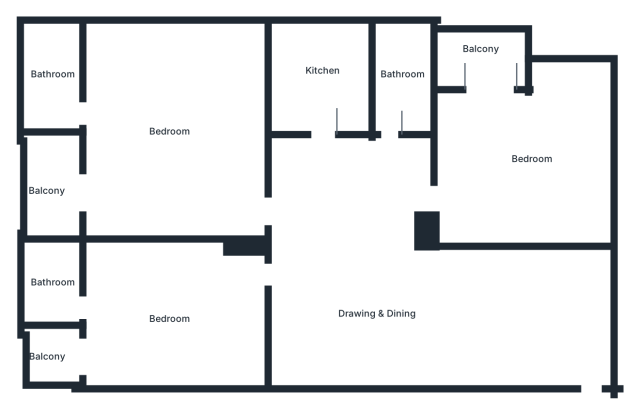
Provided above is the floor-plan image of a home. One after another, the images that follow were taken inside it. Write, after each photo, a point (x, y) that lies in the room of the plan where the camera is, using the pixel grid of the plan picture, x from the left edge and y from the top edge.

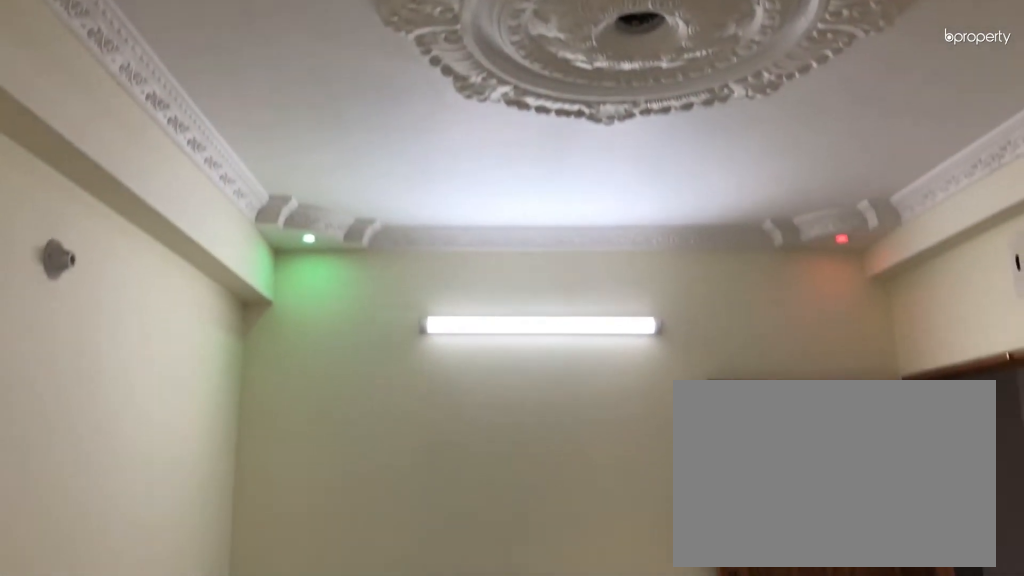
(424, 319)
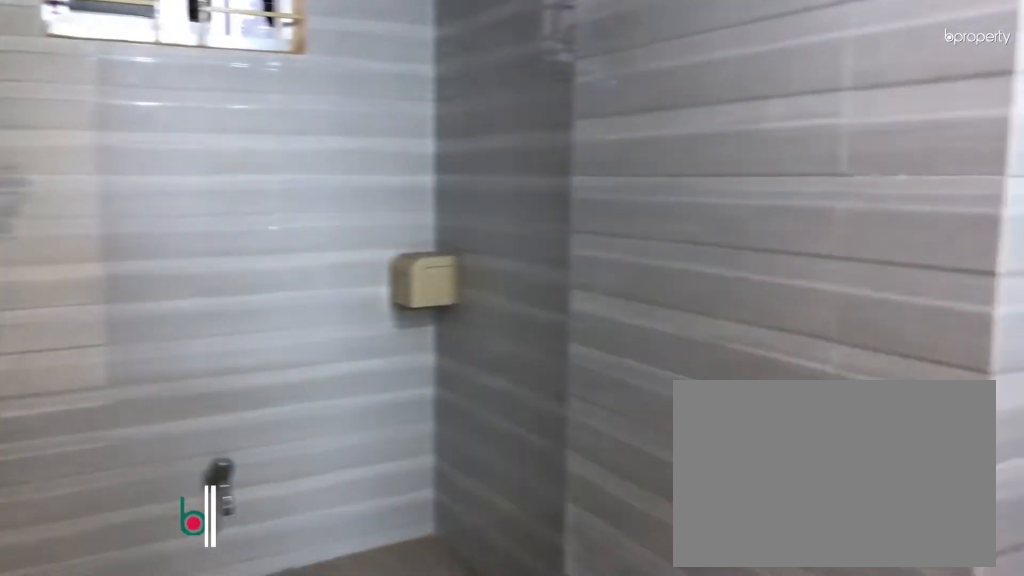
(398, 77)
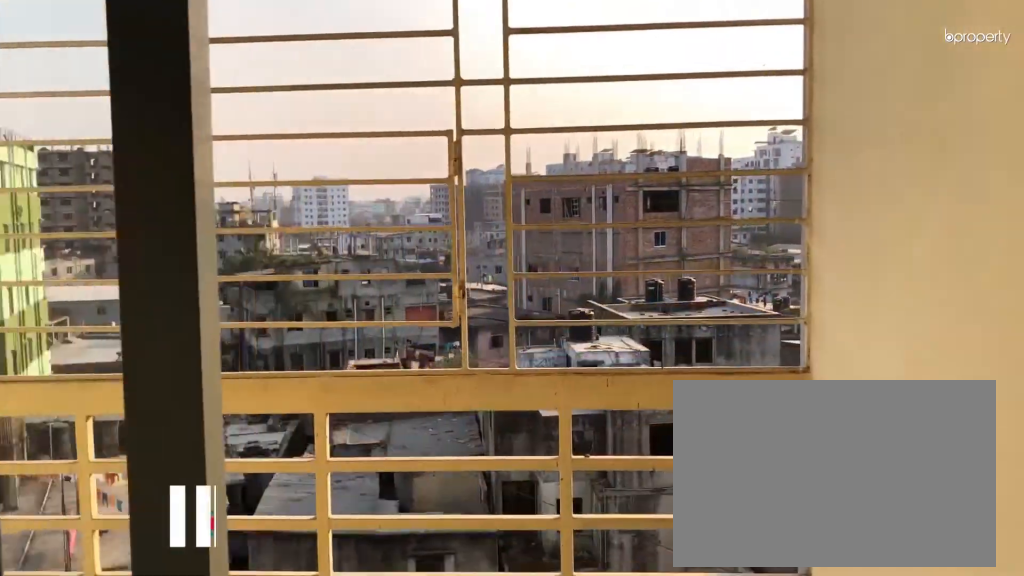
(54, 189)
